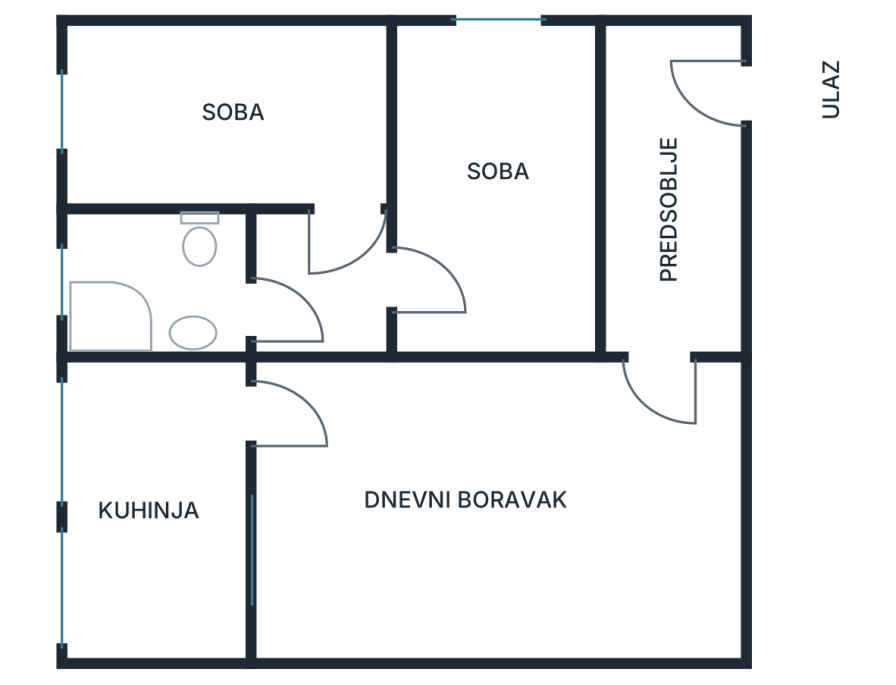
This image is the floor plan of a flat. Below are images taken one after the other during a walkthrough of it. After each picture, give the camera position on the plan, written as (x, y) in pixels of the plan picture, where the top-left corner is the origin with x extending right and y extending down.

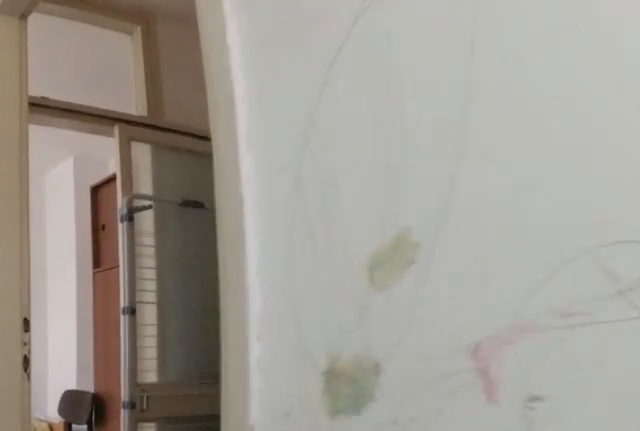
(265, 126)
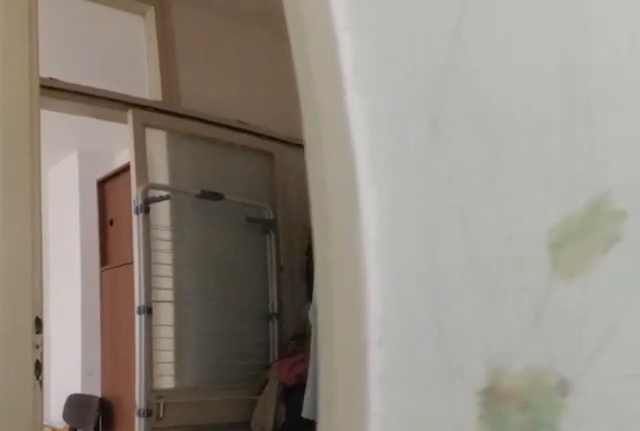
(279, 131)
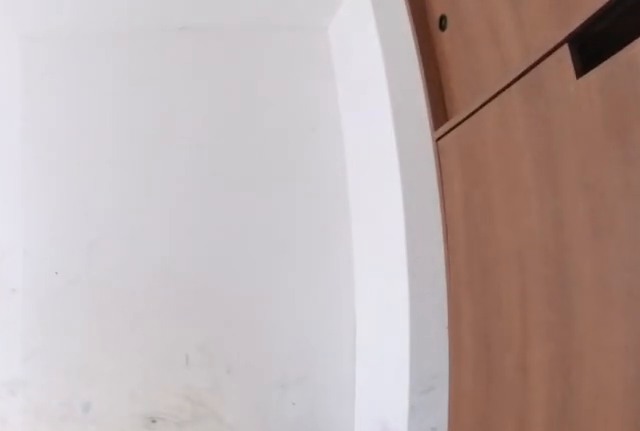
(357, 264)
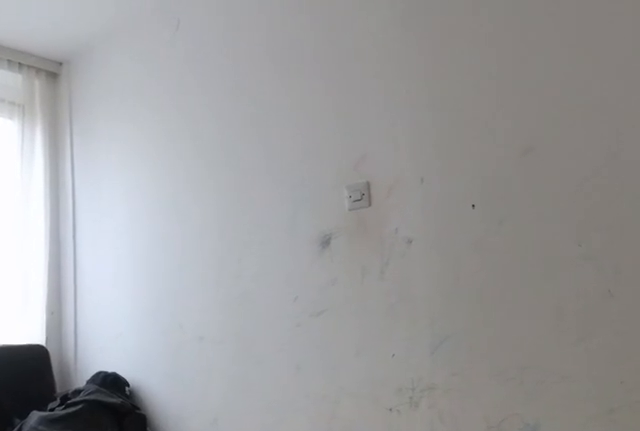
(454, 298)
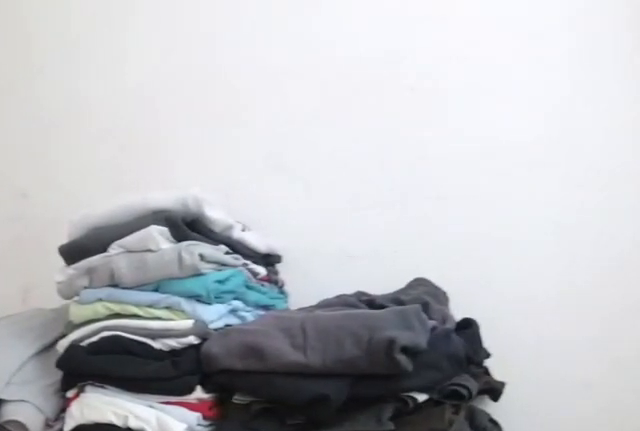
(498, 62)
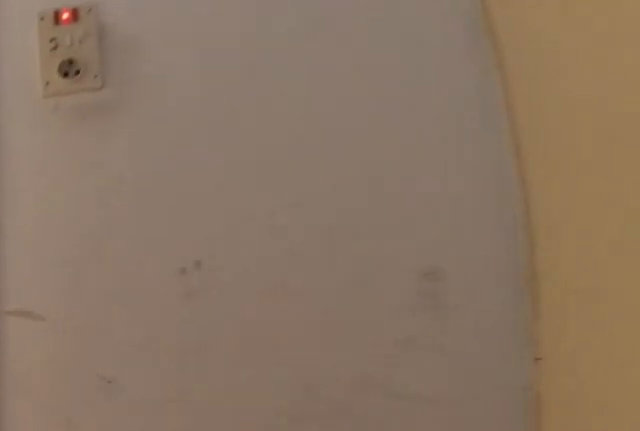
(385, 311)
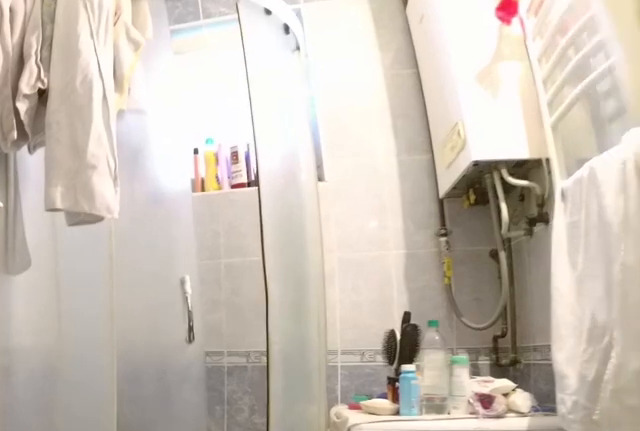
(286, 298)
